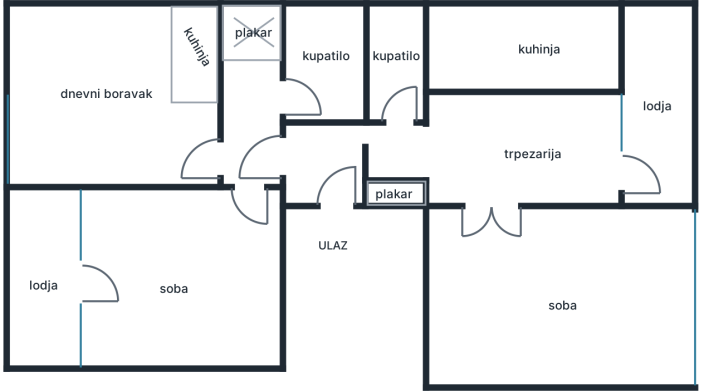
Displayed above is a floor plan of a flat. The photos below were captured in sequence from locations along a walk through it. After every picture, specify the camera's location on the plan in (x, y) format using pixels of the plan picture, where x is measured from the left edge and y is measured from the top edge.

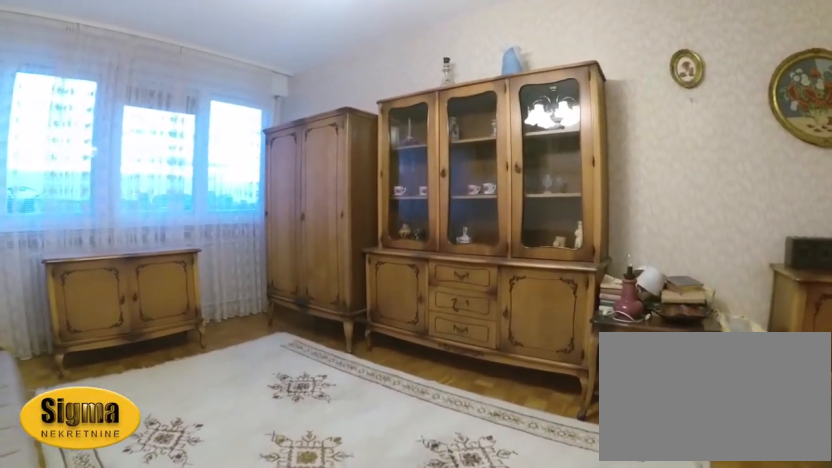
(500, 255)
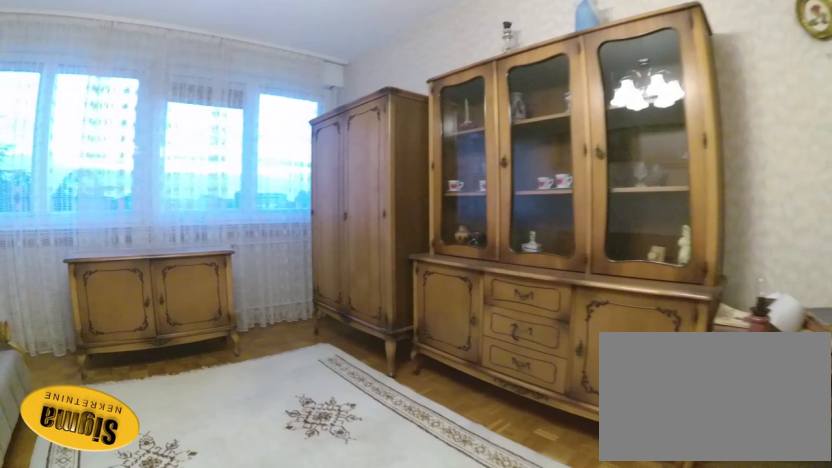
(520, 285)
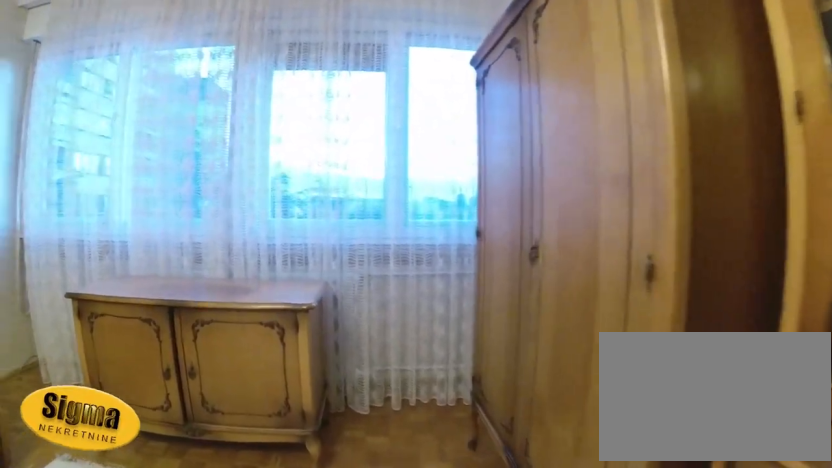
(563, 330)
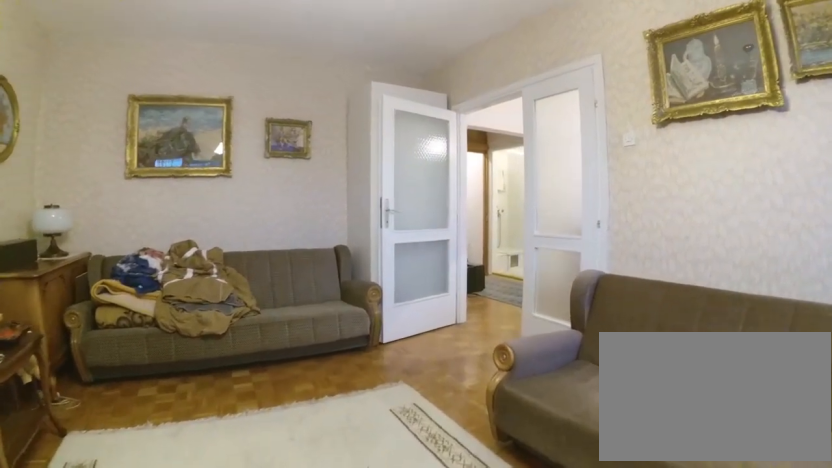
(606, 342)
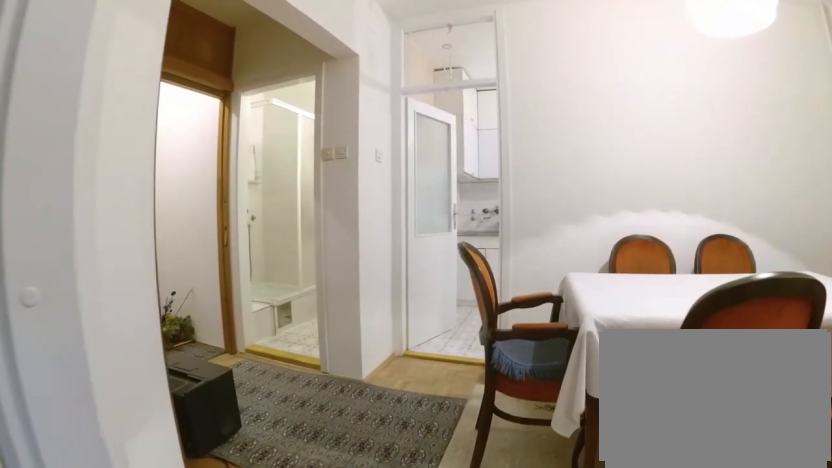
(483, 241)
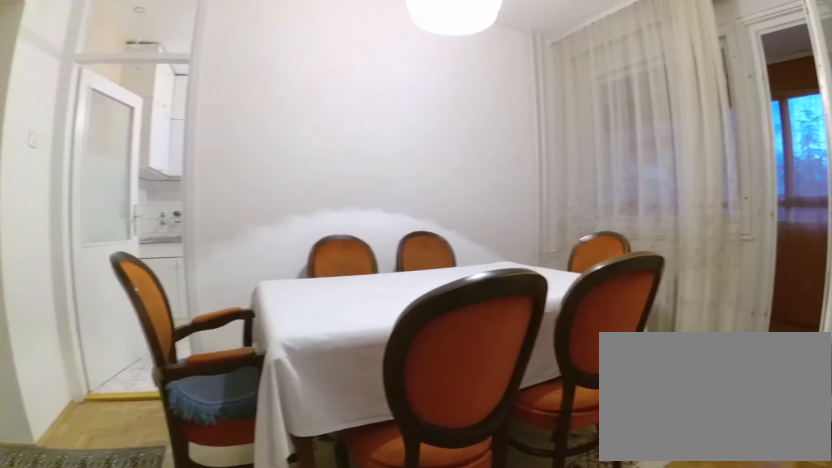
(488, 224)
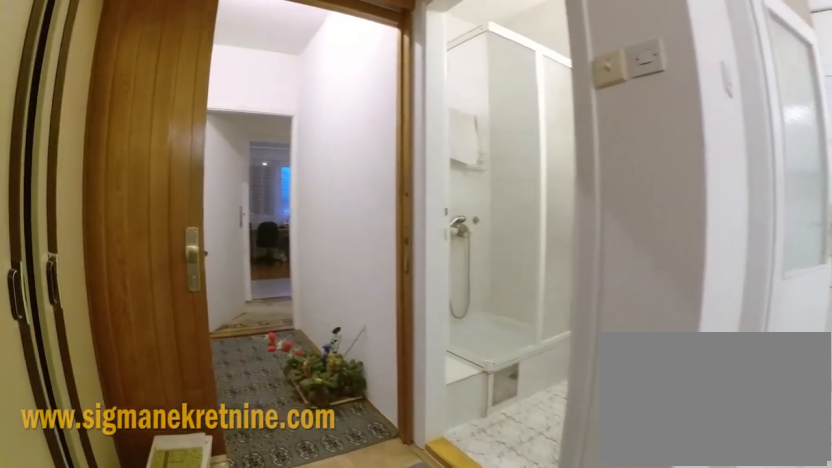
(470, 181)
